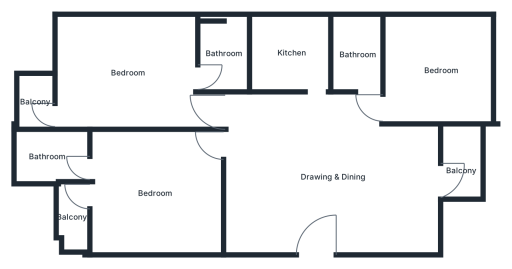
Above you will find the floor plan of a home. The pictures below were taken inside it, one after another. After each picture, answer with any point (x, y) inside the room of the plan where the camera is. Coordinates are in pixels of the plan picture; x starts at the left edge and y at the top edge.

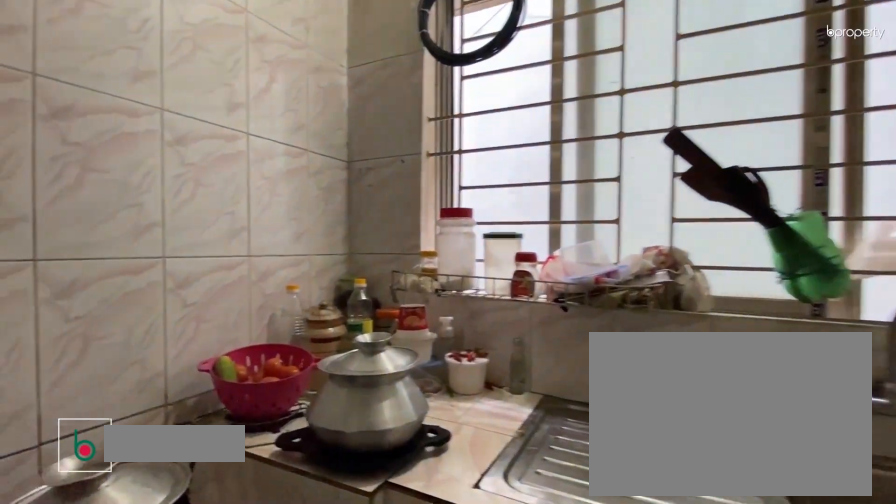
(292, 53)
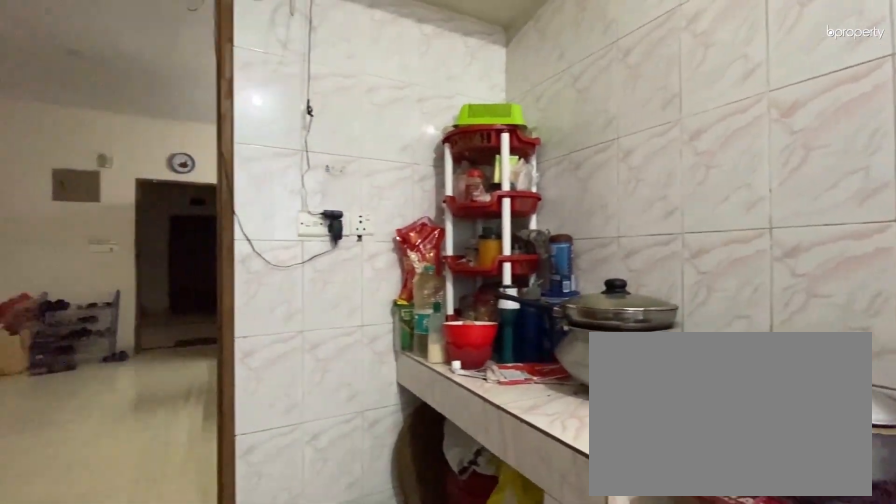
(292, 53)
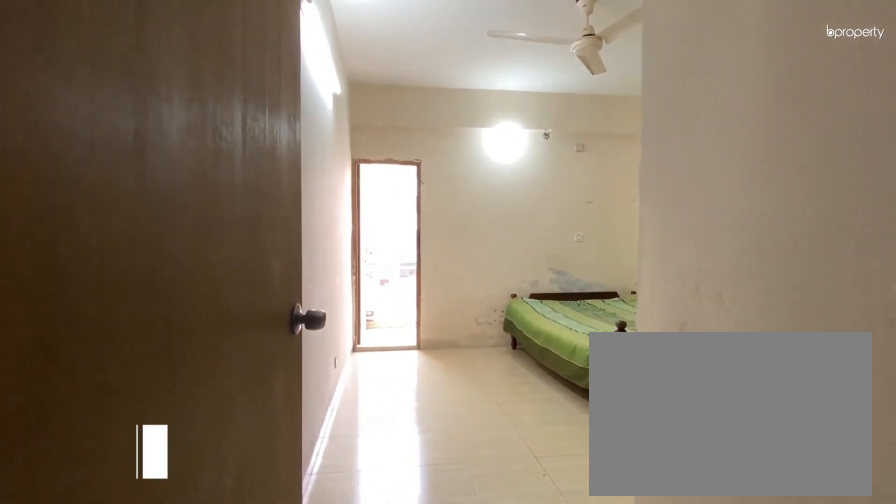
(215, 110)
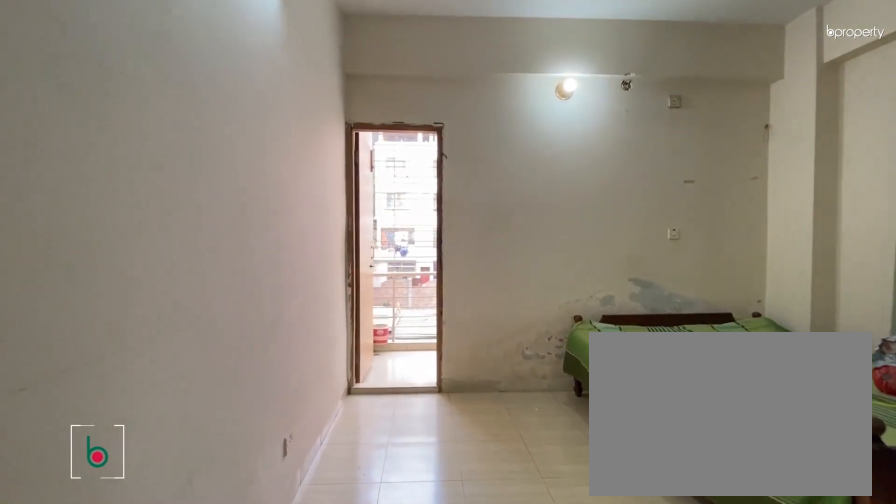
(126, 74)
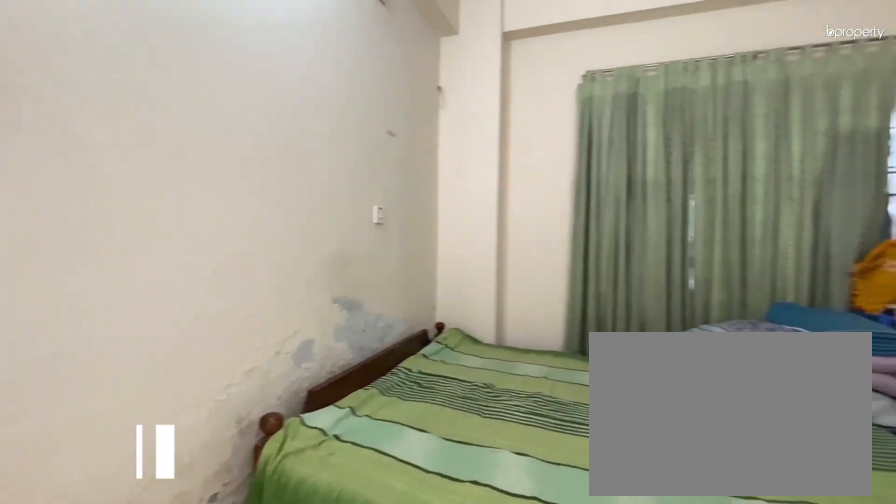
(126, 74)
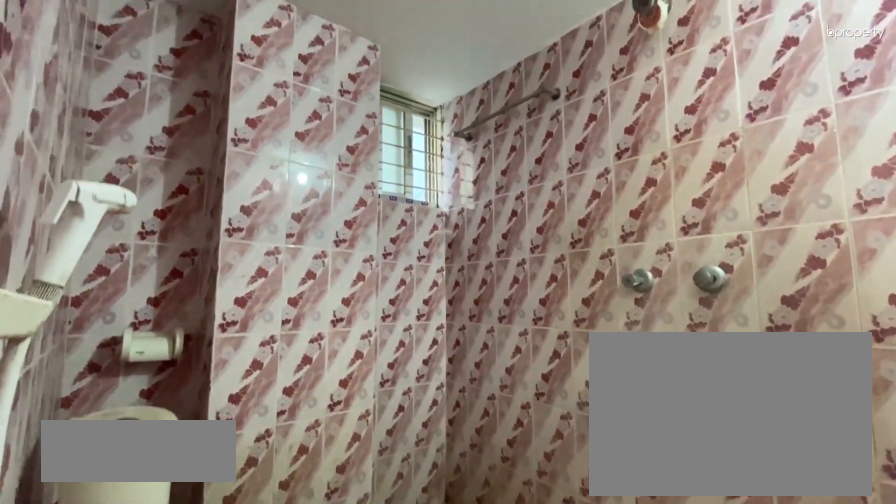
(226, 55)
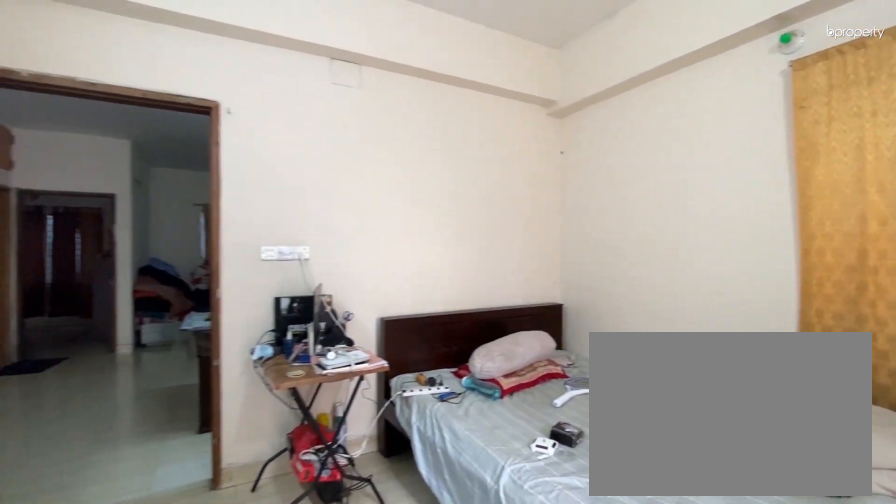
(156, 193)
